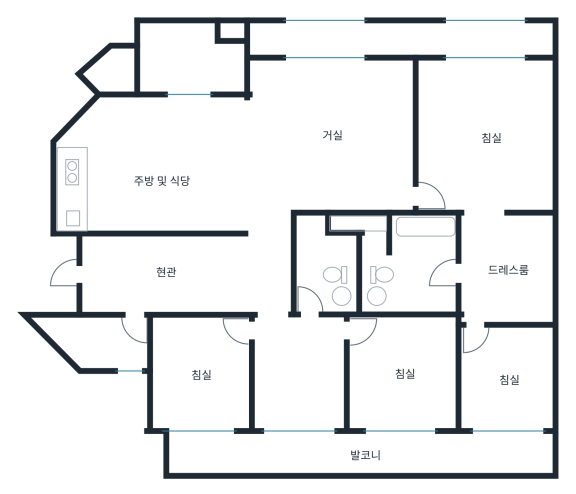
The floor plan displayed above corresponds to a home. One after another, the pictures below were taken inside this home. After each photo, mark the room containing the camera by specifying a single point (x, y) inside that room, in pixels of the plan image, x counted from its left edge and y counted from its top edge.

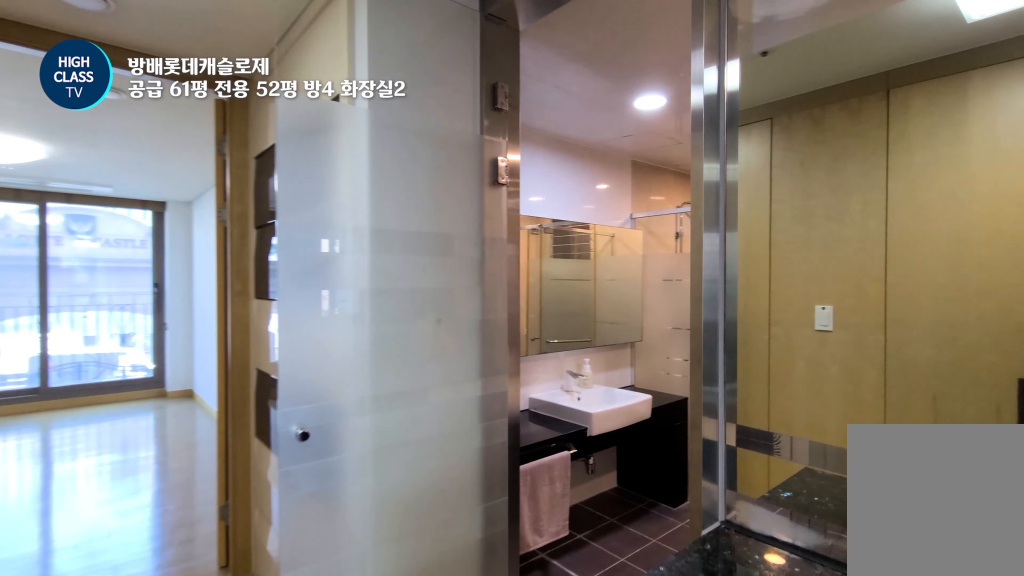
(504, 268)
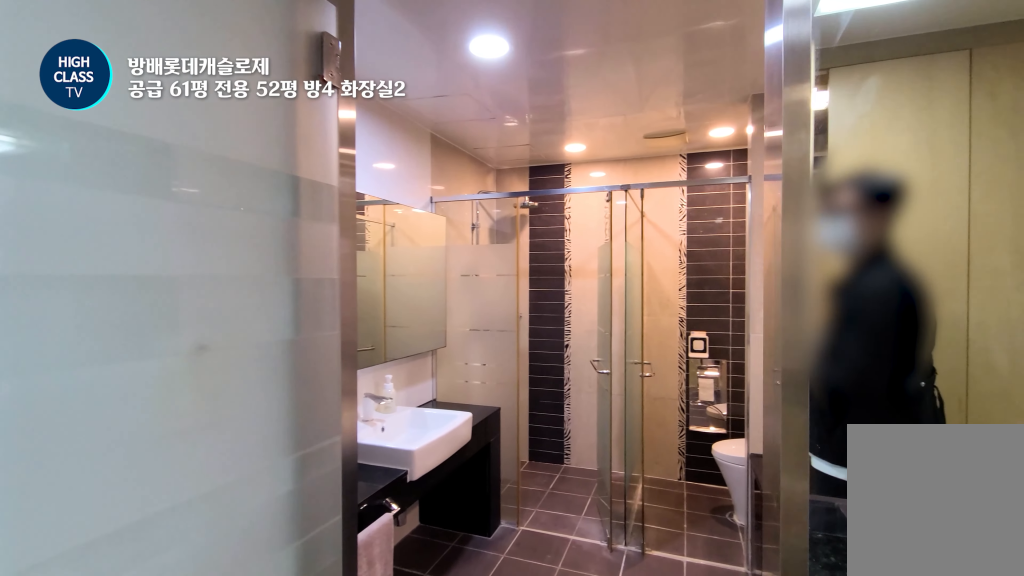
(504, 268)
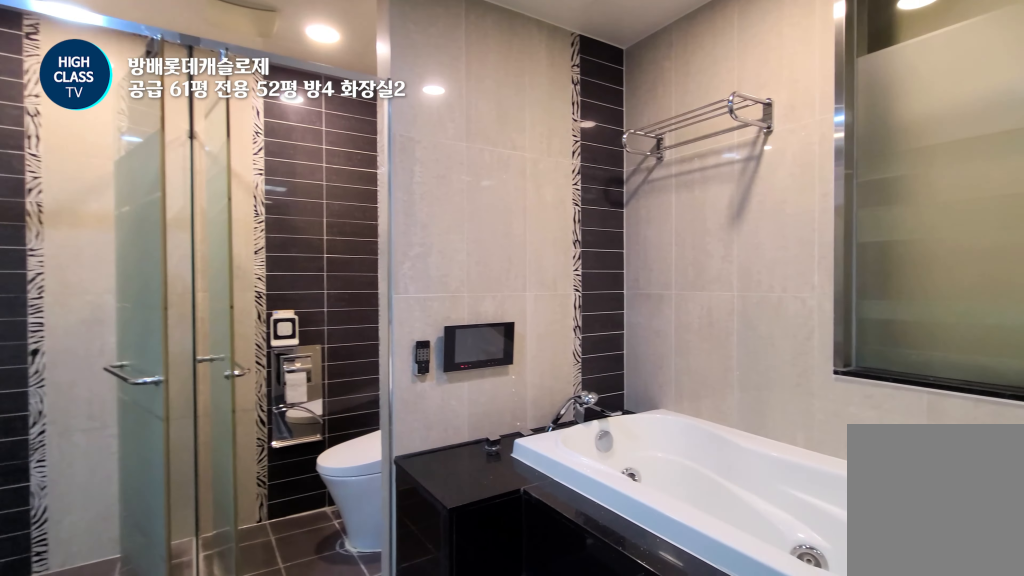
(407, 263)
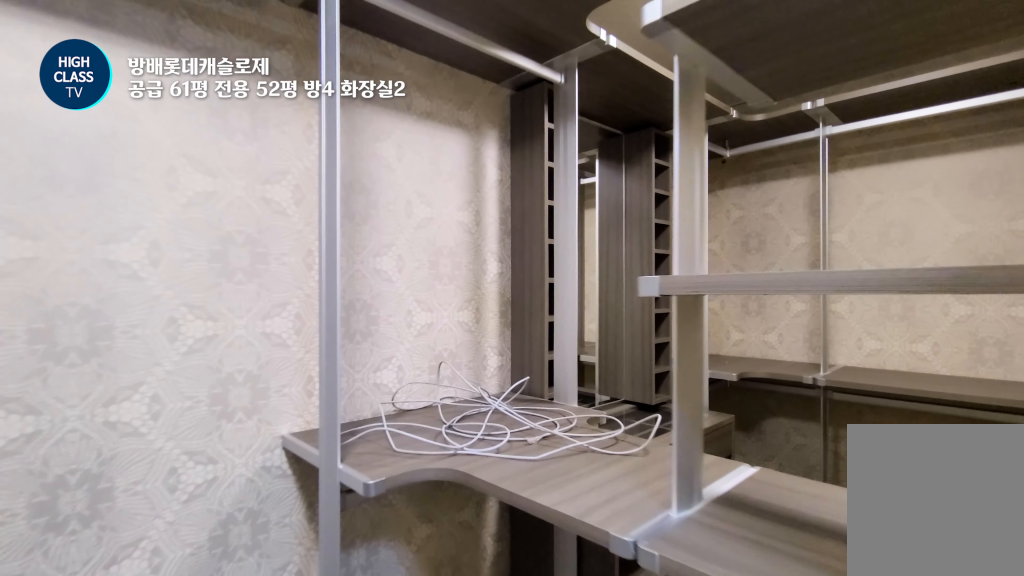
(506, 266)
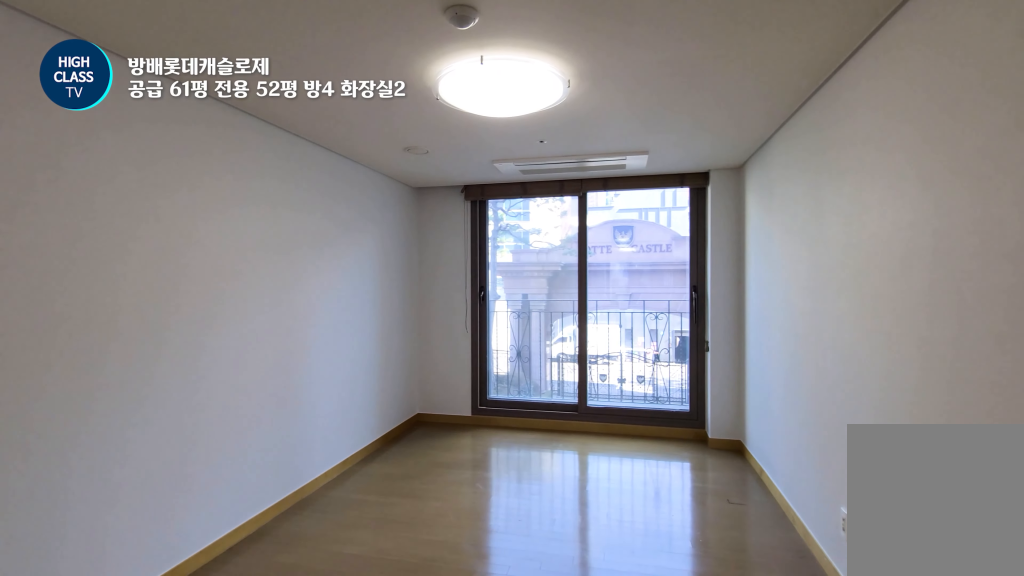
(508, 397)
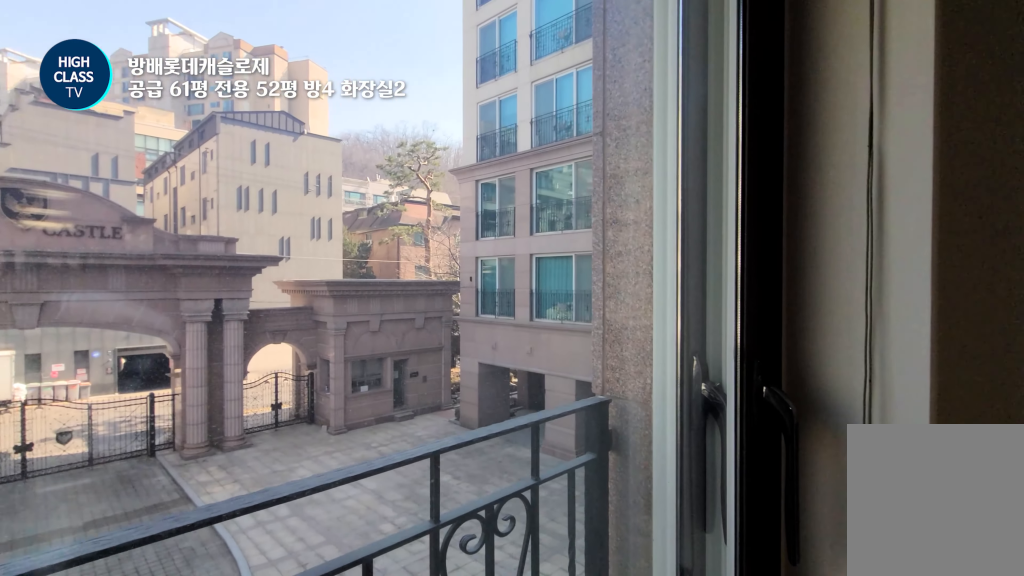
(508, 397)
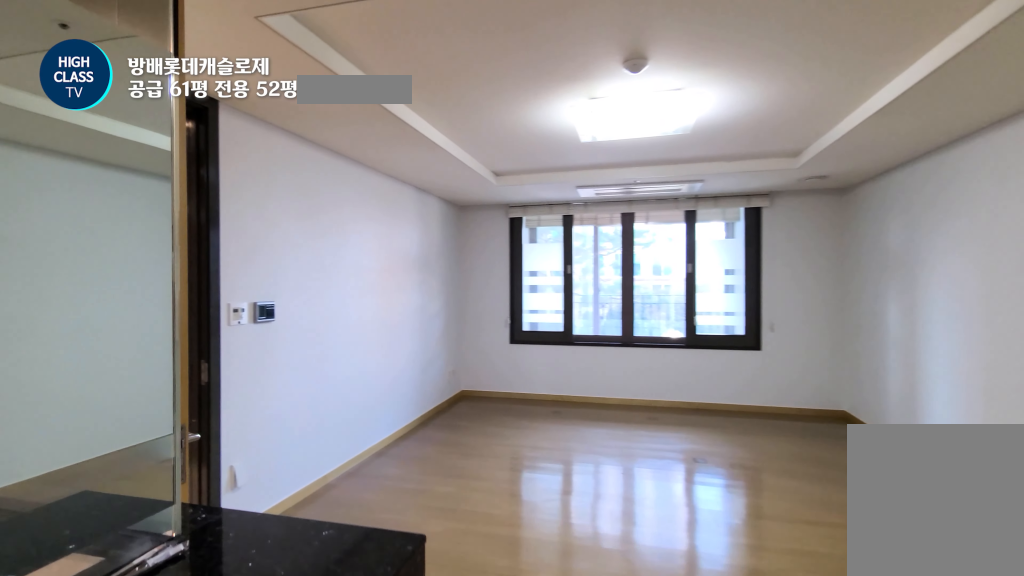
(506, 272)
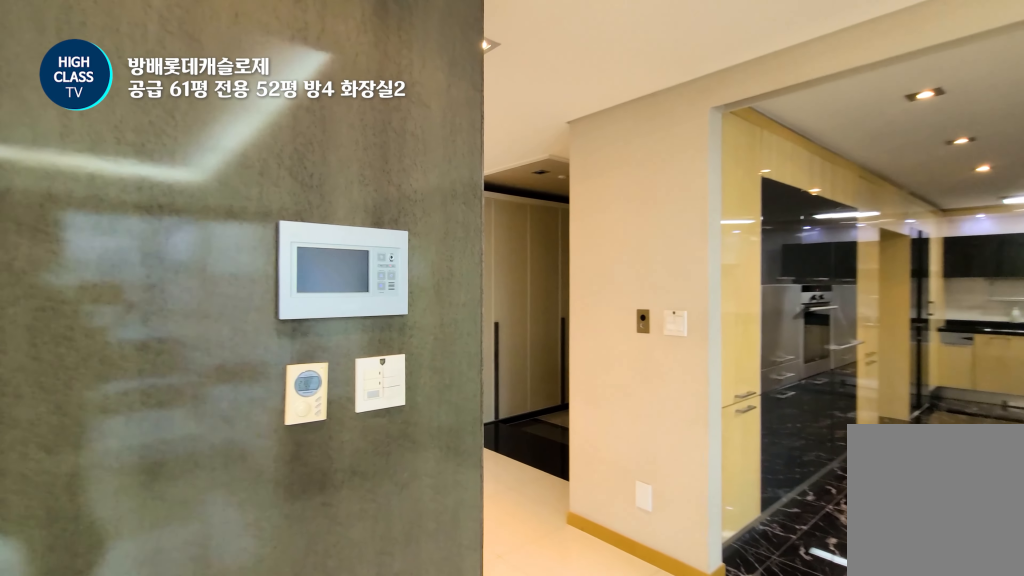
(332, 126)
